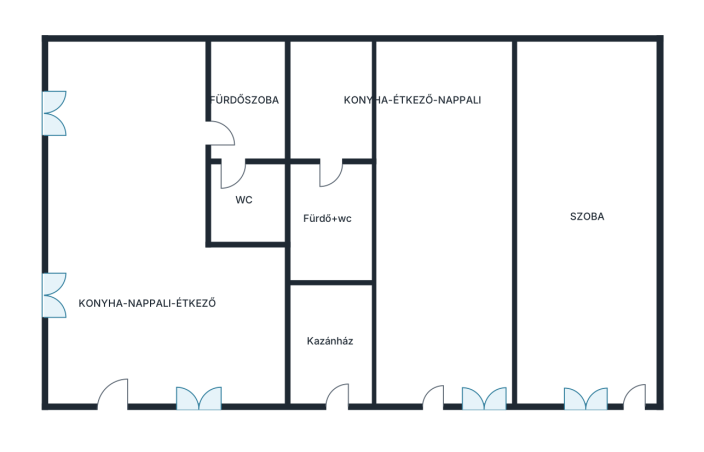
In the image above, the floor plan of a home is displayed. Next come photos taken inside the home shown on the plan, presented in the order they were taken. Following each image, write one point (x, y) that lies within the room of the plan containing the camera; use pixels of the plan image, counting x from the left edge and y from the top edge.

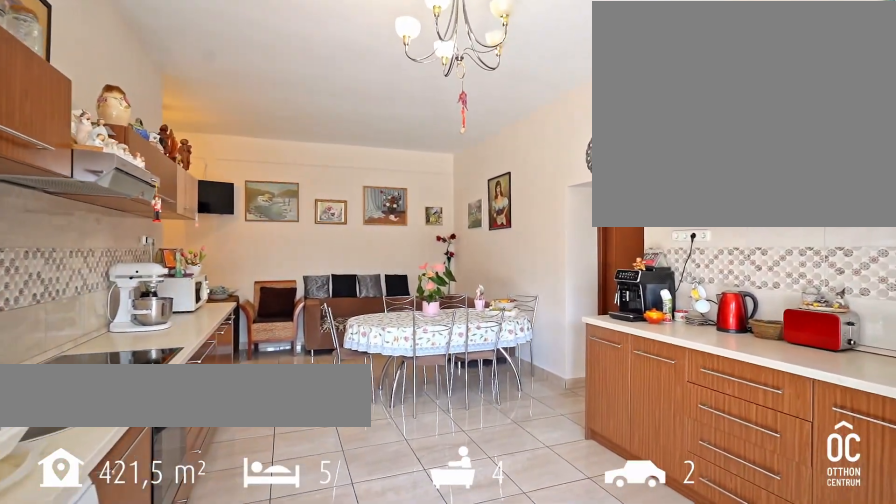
(438, 232)
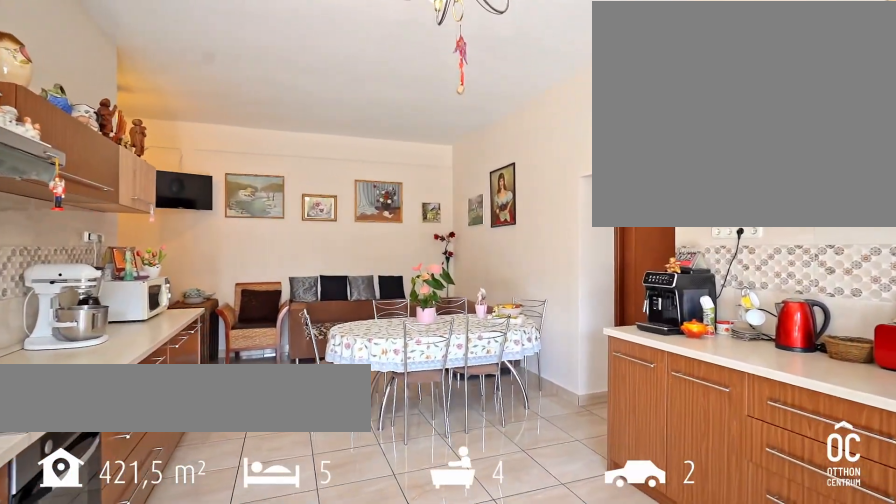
(438, 232)
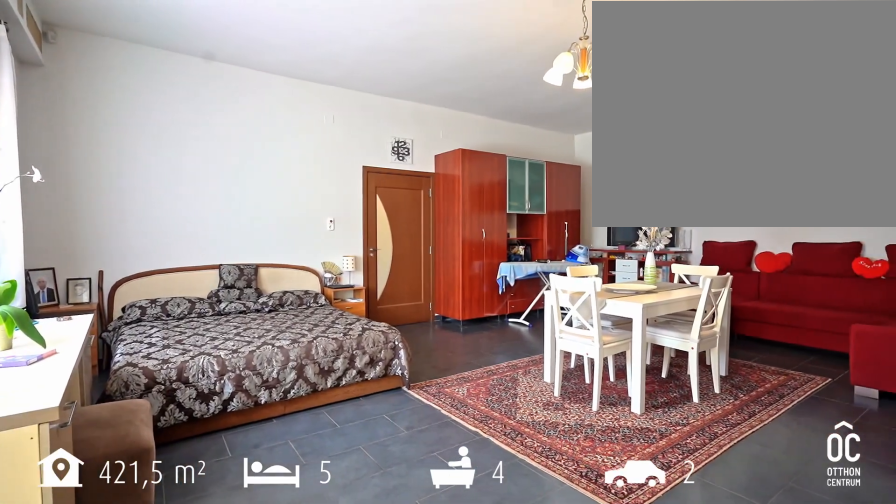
(583, 217)
